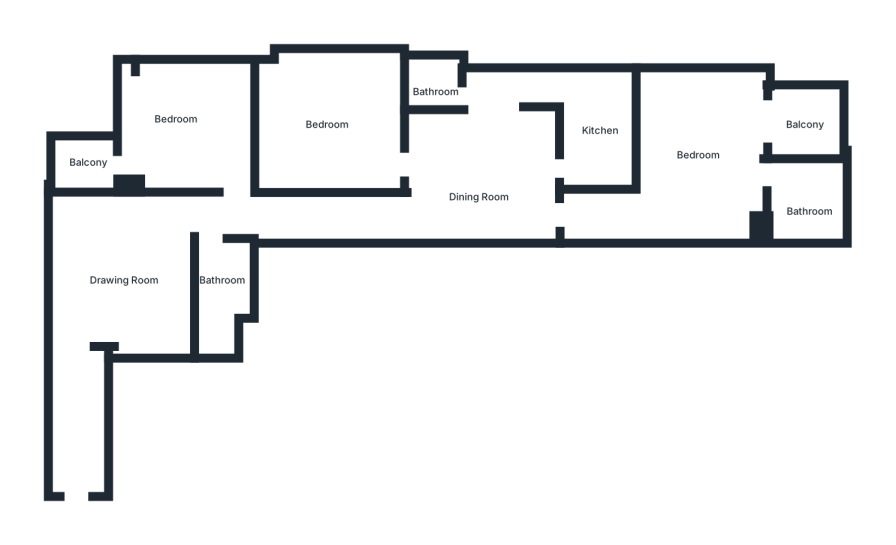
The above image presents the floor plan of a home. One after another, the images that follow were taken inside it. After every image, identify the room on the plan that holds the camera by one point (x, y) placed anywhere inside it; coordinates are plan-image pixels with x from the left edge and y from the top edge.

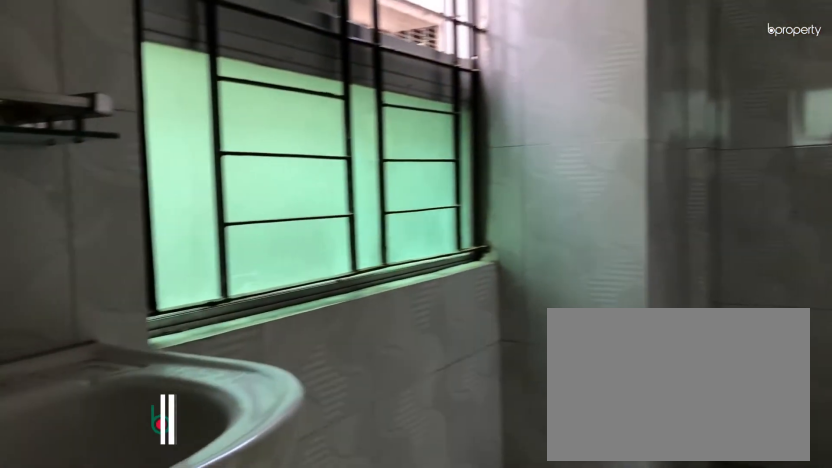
(217, 283)
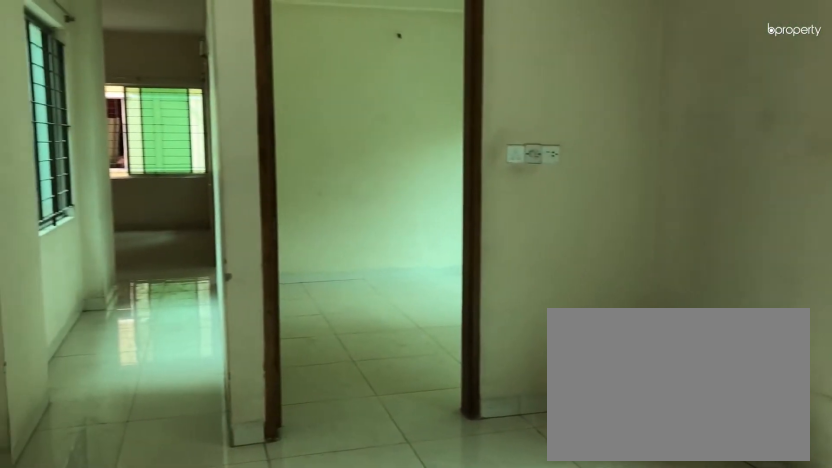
(482, 164)
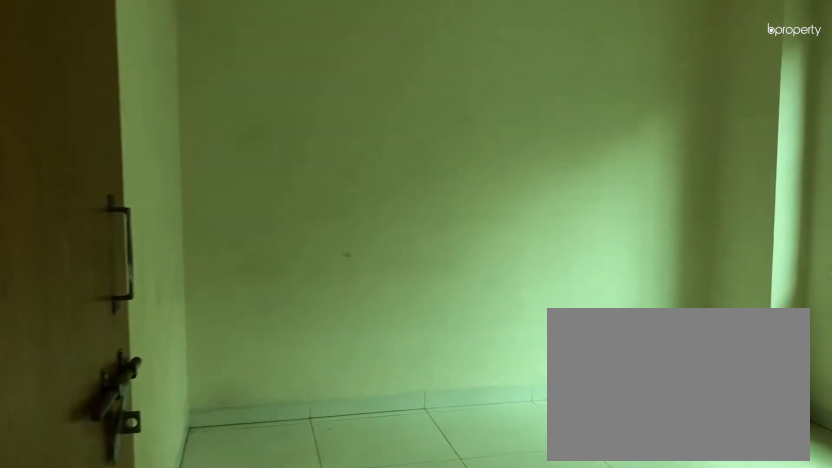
(332, 125)
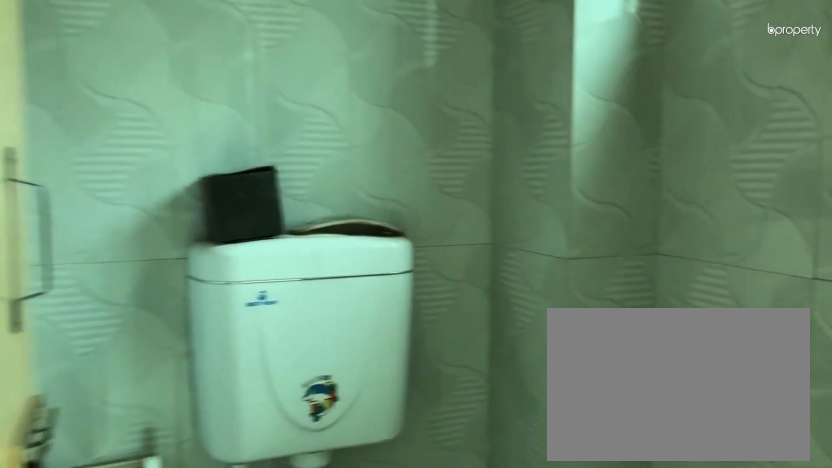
(437, 86)
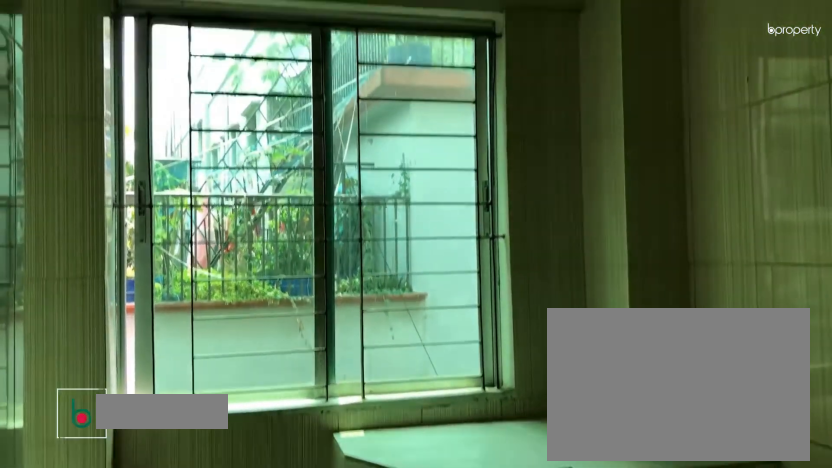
(599, 129)
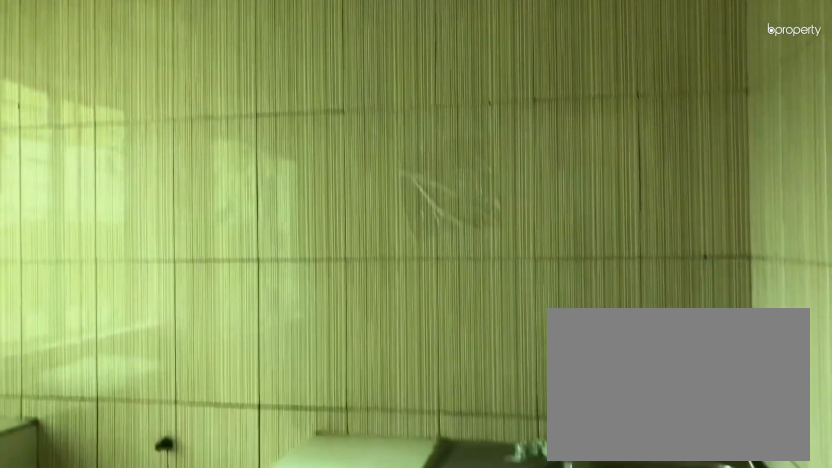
(599, 129)
